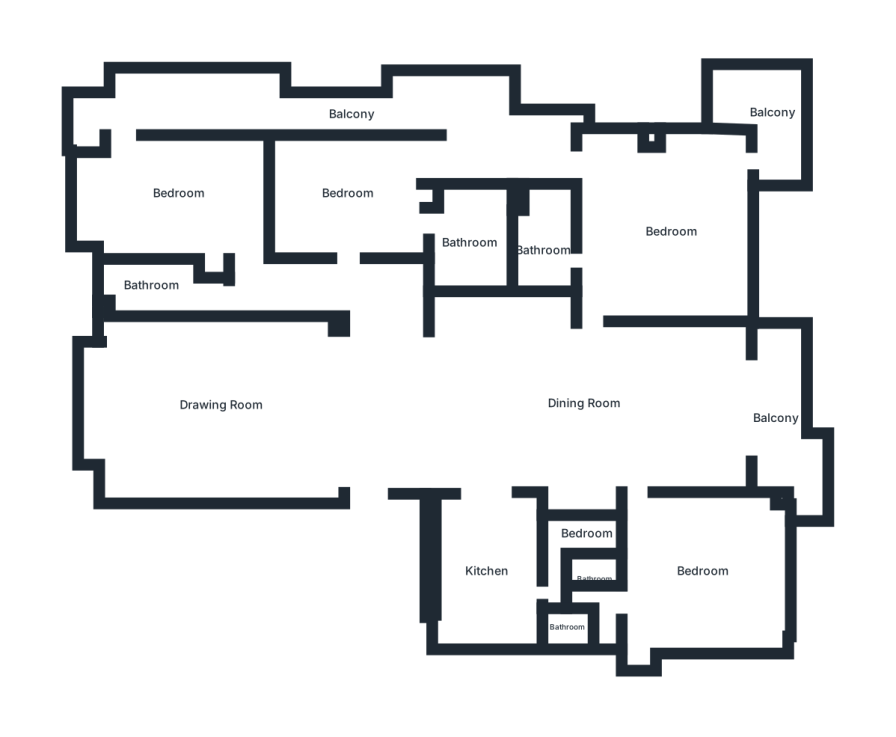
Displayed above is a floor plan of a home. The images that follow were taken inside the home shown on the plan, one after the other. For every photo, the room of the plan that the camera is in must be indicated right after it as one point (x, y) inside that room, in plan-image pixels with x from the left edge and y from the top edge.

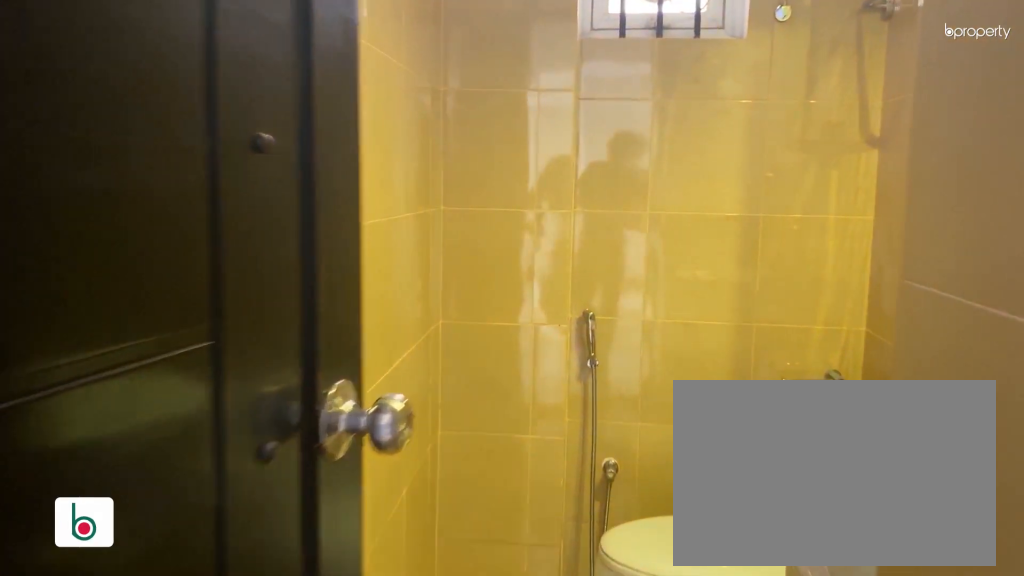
(149, 281)
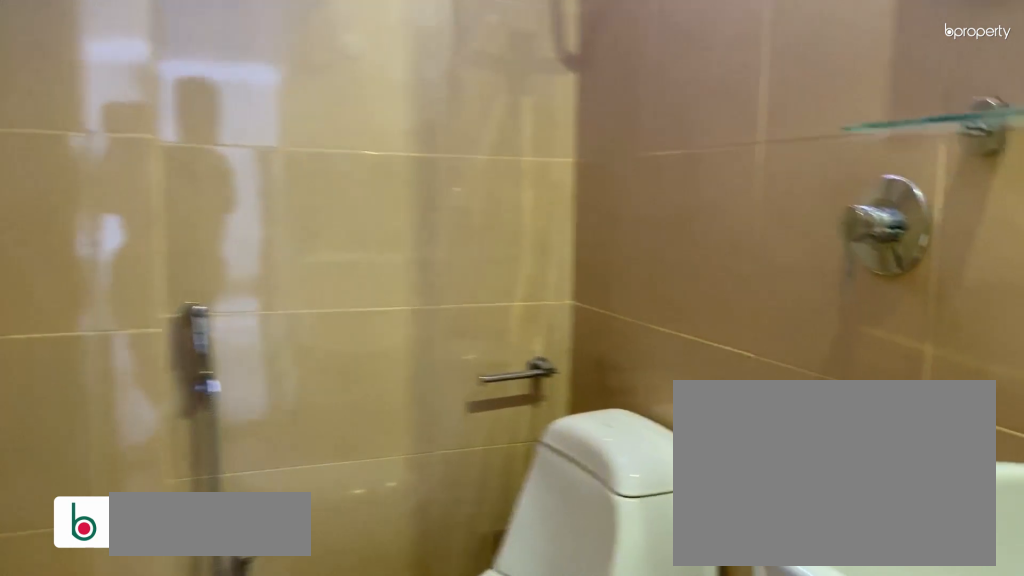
(149, 281)
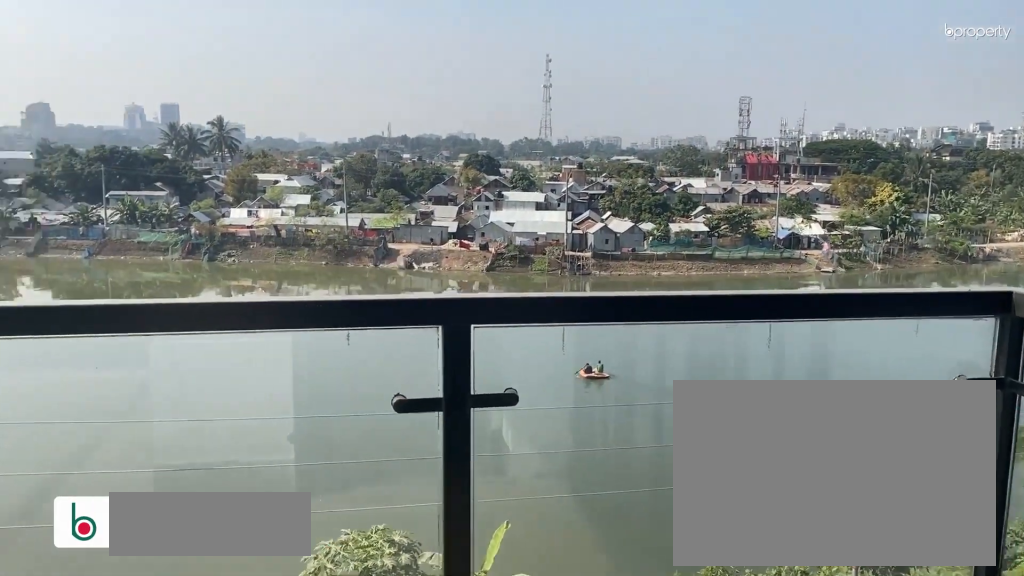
(772, 112)
